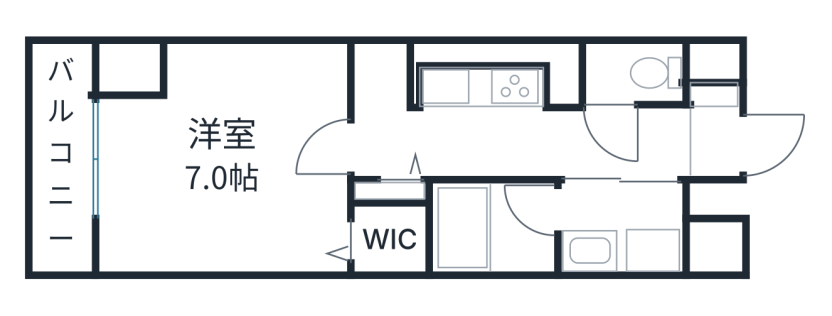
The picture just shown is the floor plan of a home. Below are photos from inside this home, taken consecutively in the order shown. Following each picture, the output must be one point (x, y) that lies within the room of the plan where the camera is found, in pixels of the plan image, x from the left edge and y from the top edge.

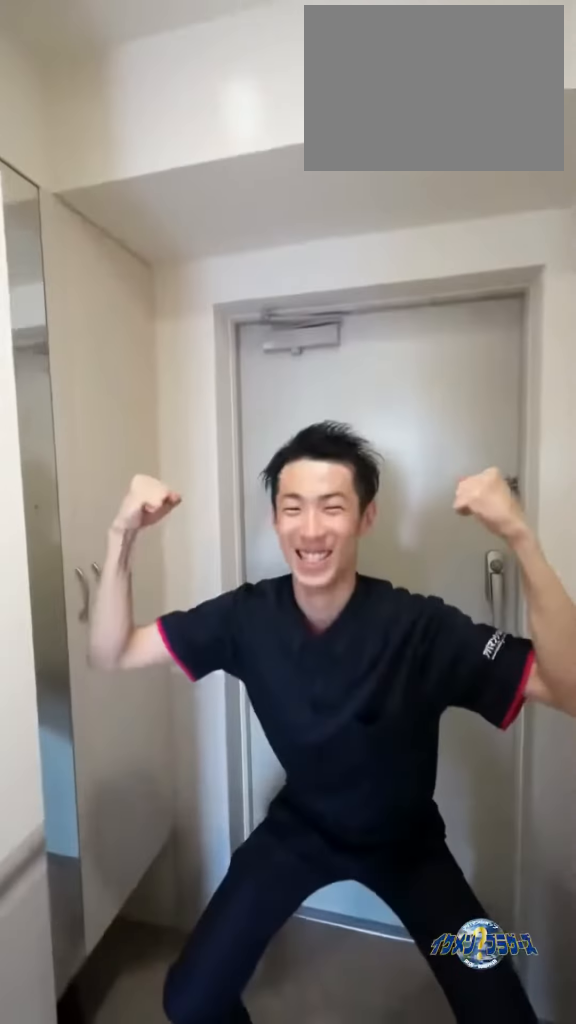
(716, 130)
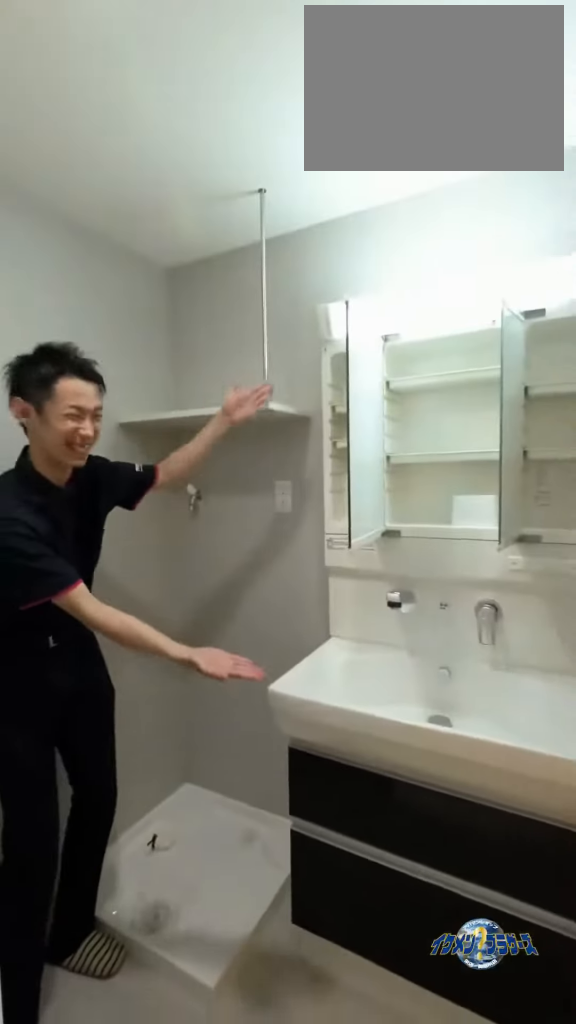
(618, 229)
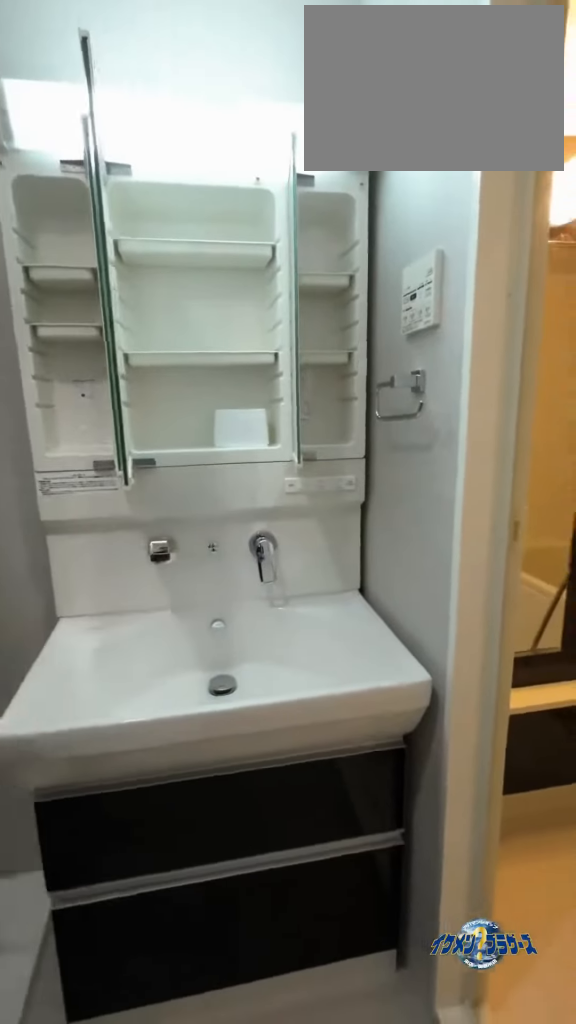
(618, 229)
